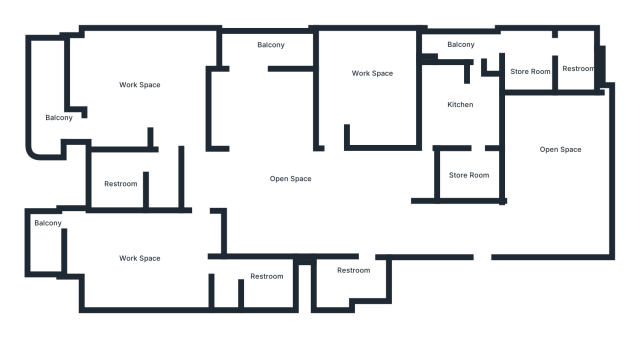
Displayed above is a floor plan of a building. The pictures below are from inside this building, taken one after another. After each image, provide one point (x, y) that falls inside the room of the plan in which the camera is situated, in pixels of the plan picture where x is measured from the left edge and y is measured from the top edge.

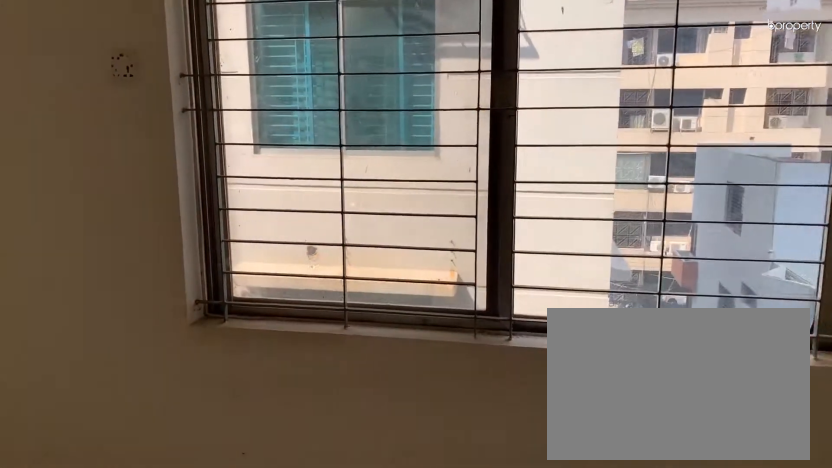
(561, 173)
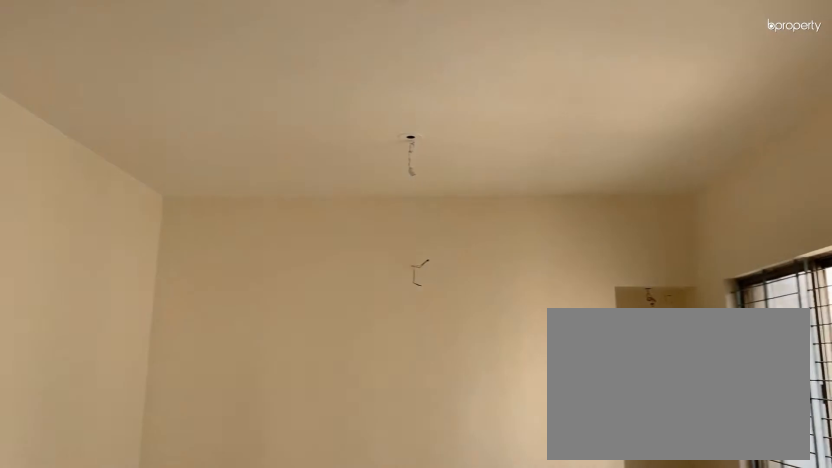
(561, 173)
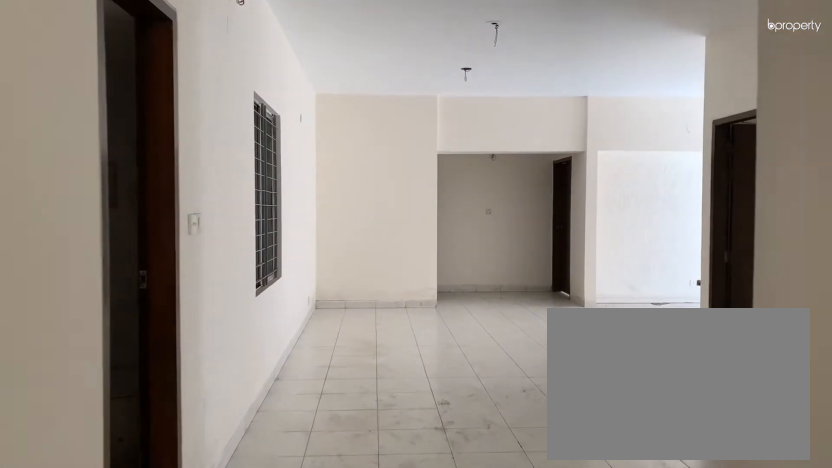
(375, 216)
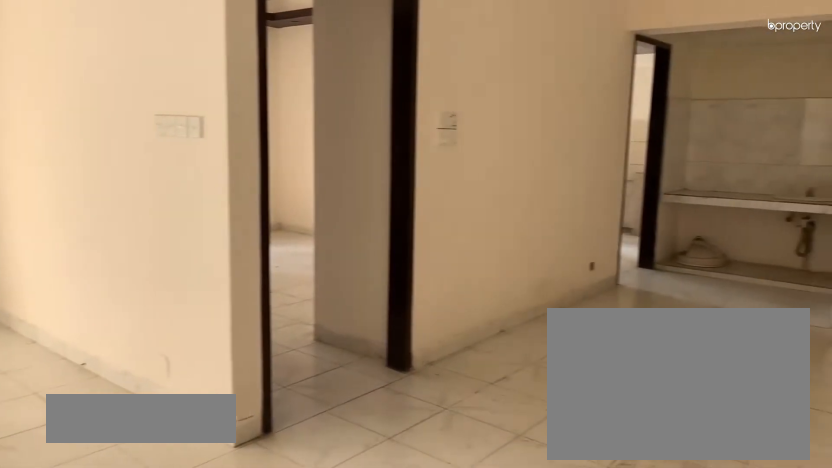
(300, 196)
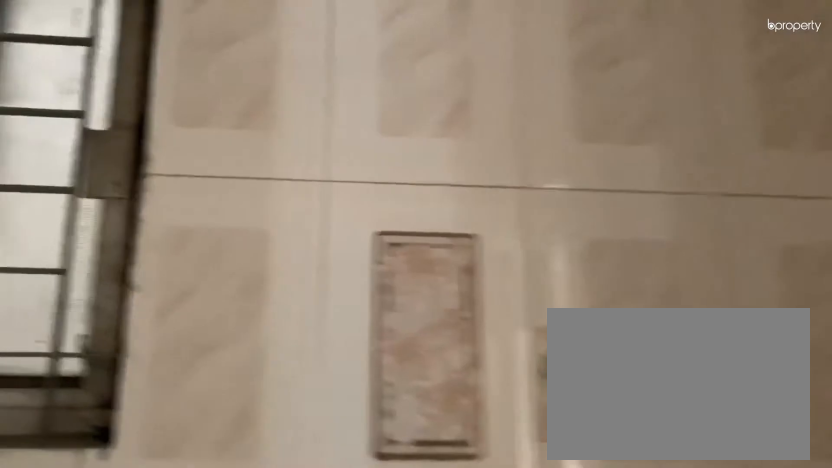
(361, 274)
